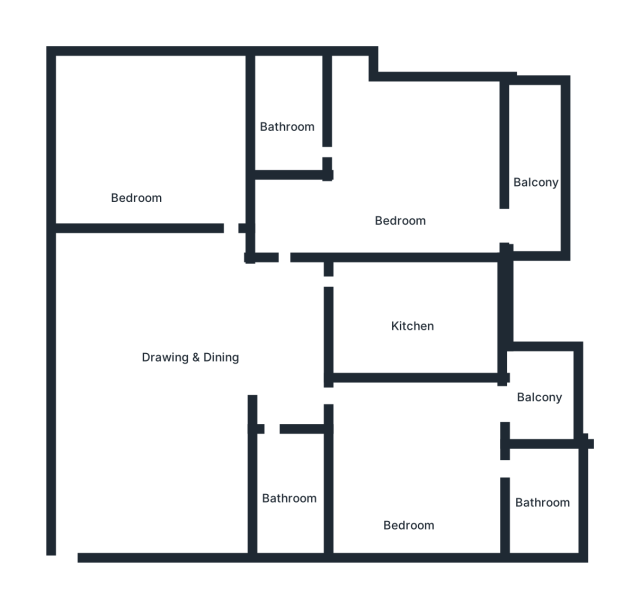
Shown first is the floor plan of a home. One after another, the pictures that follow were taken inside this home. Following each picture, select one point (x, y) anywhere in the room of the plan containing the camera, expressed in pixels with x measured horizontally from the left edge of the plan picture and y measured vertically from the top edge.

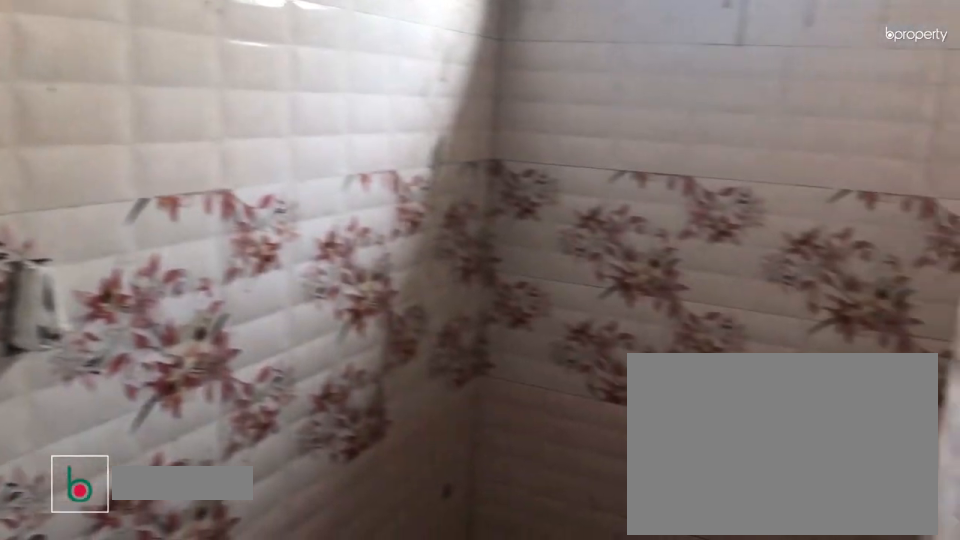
(286, 119)
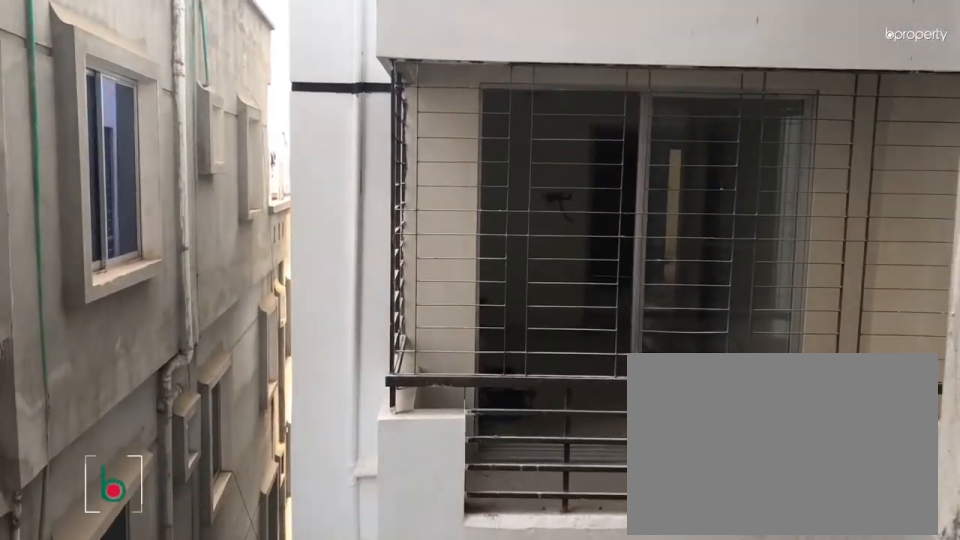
(532, 180)
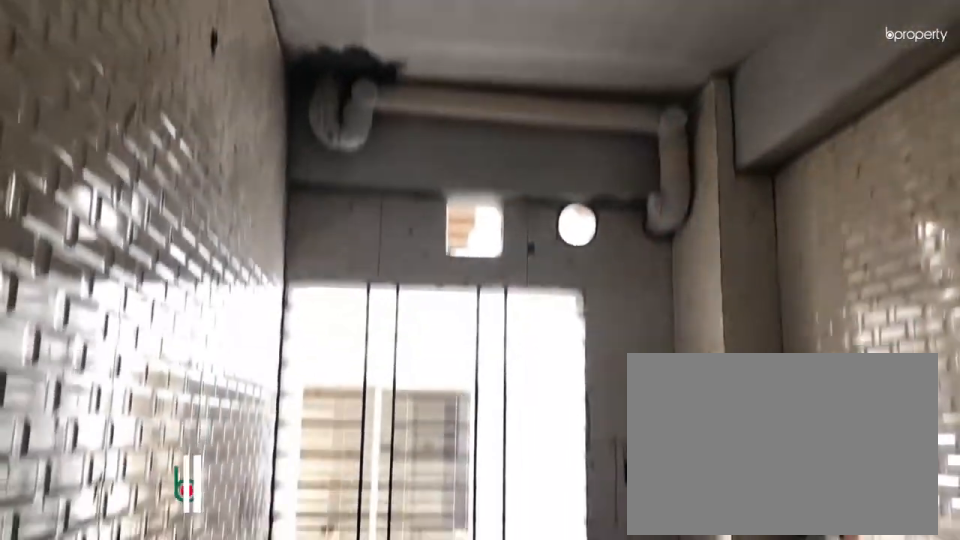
(415, 308)
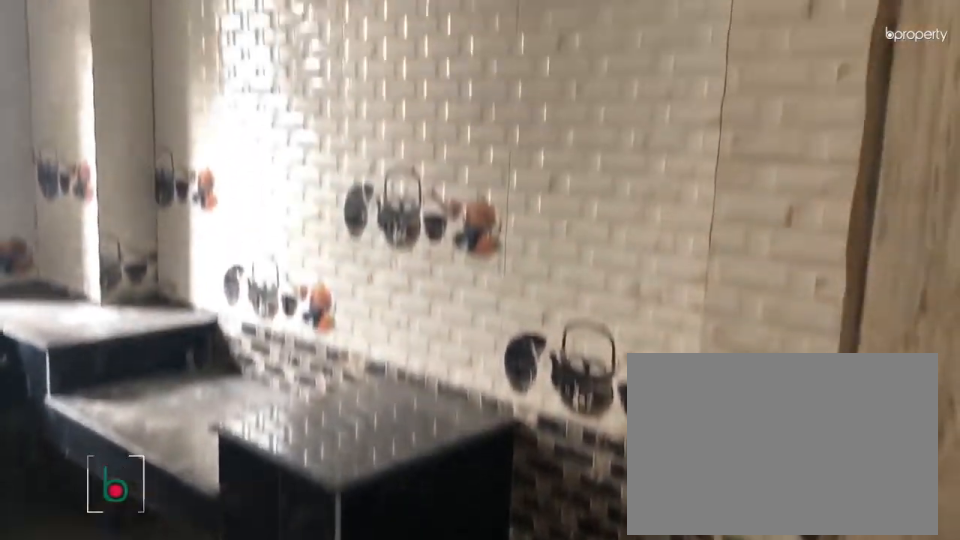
(415, 308)
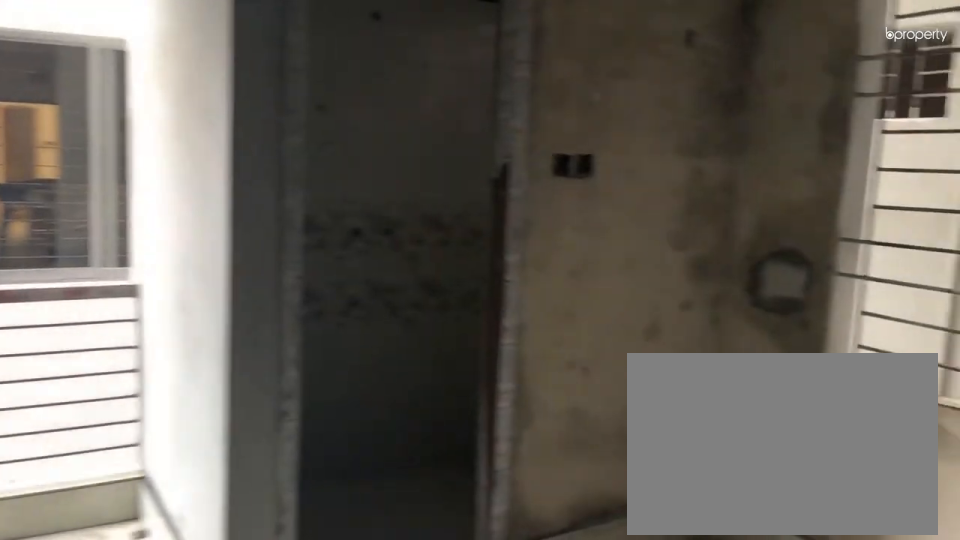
(414, 479)
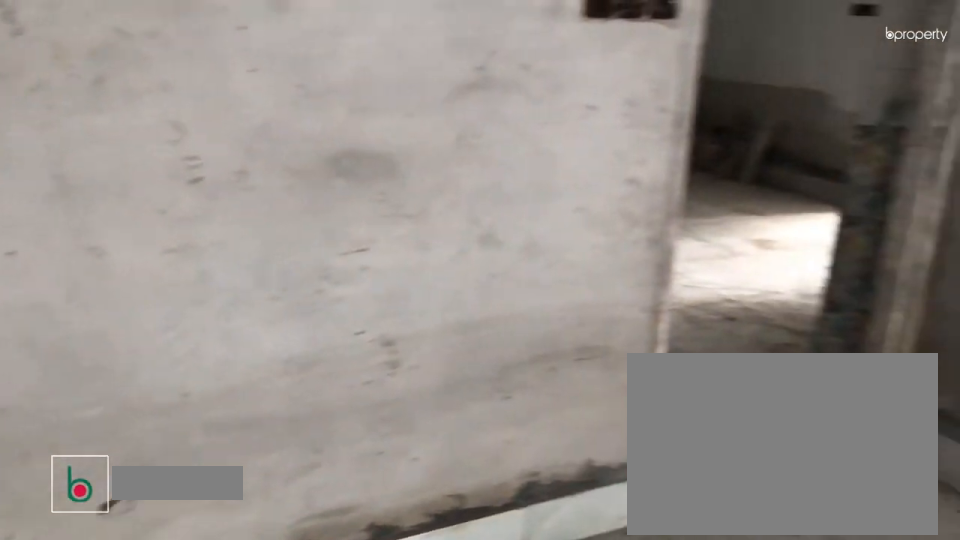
(414, 479)
